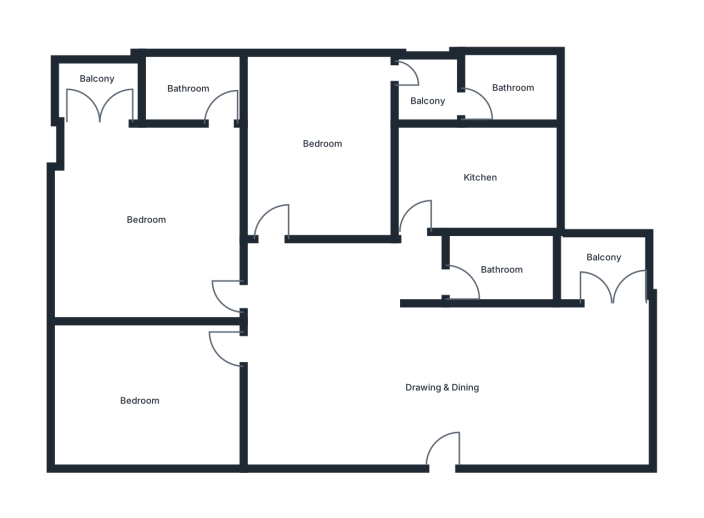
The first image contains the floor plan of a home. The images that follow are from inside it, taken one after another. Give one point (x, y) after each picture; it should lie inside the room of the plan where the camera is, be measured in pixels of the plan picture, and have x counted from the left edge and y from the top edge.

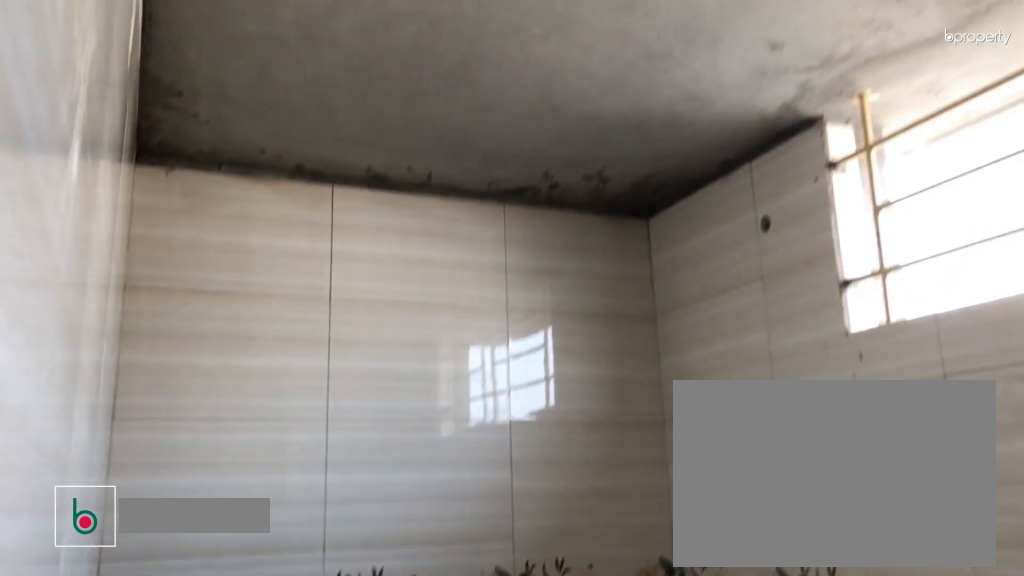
(190, 93)
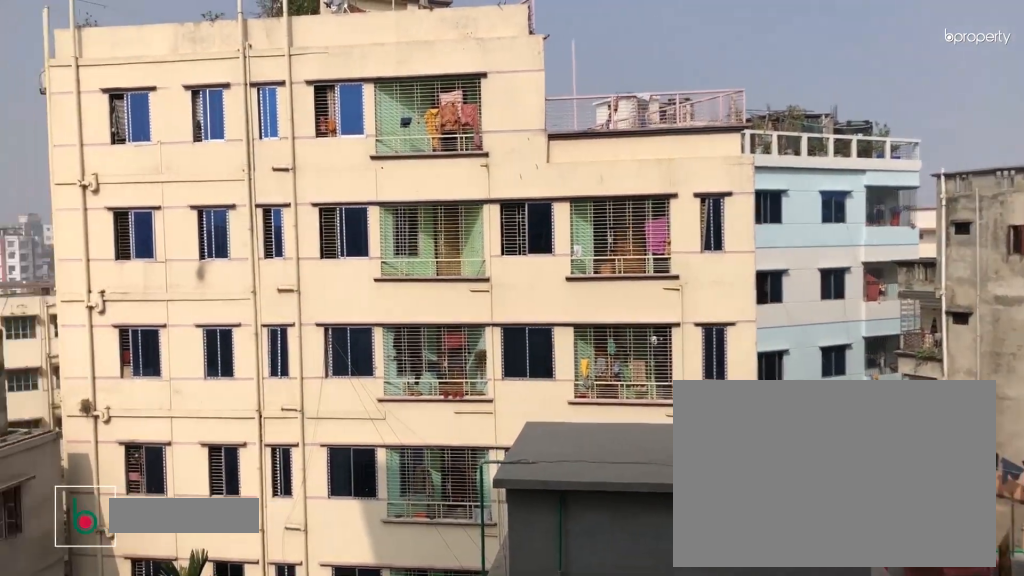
(98, 101)
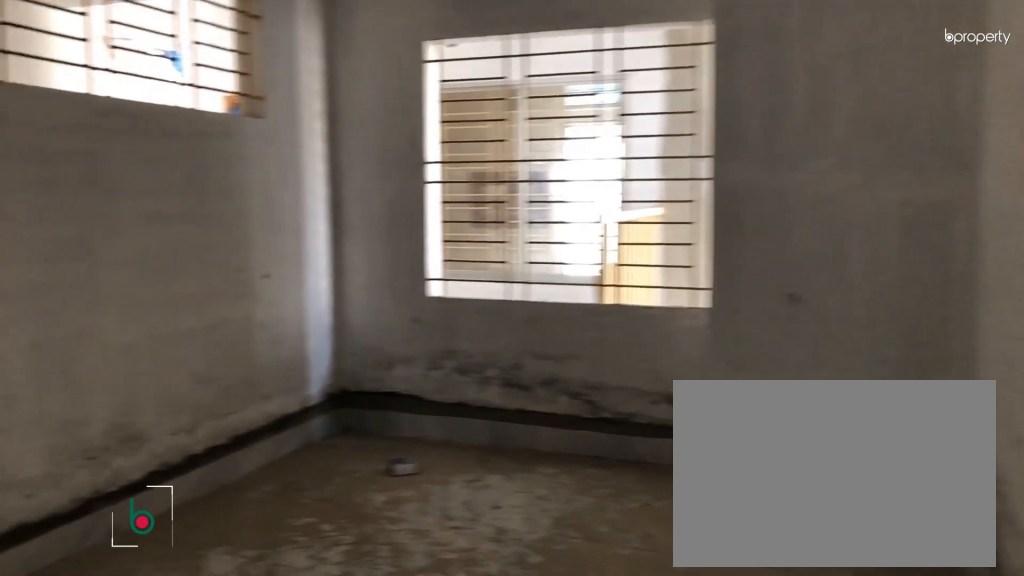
(138, 394)
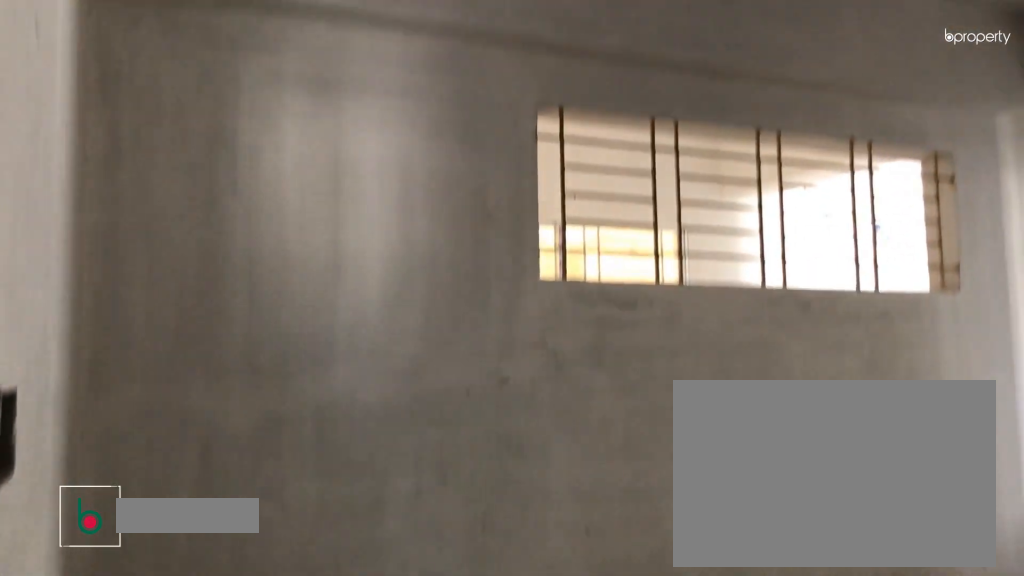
(138, 394)
